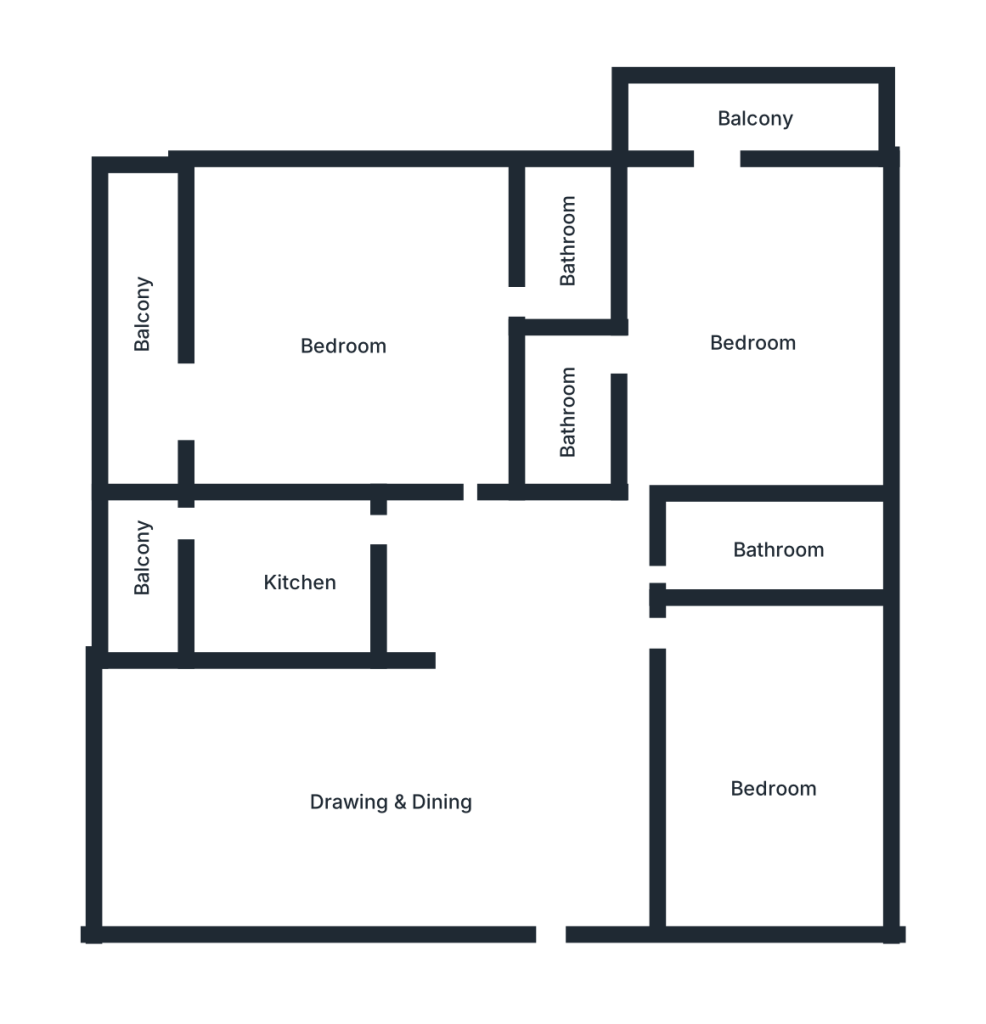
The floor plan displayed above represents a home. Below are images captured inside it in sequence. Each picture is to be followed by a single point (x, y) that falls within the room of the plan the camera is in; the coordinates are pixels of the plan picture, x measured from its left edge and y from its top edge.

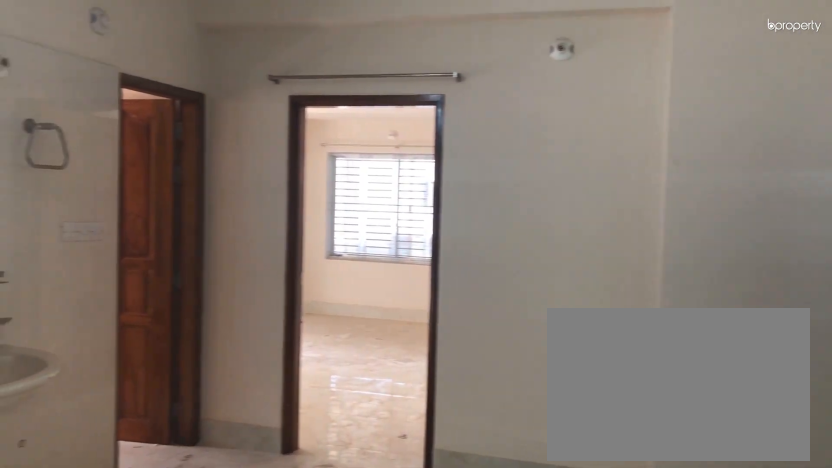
(396, 809)
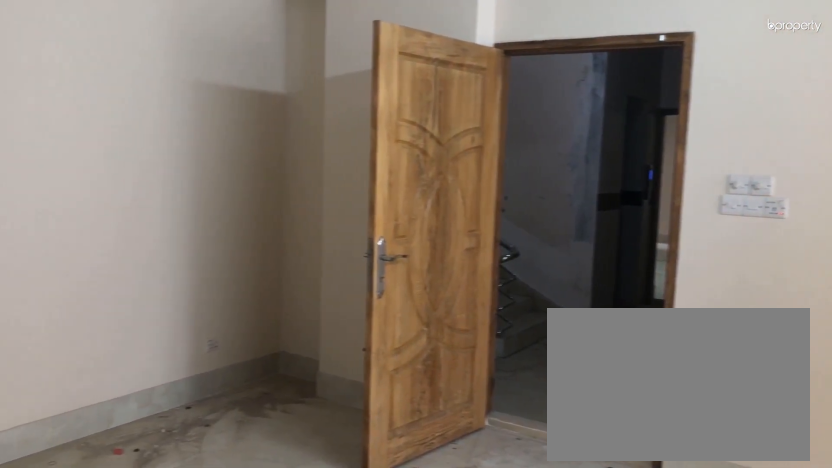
(396, 809)
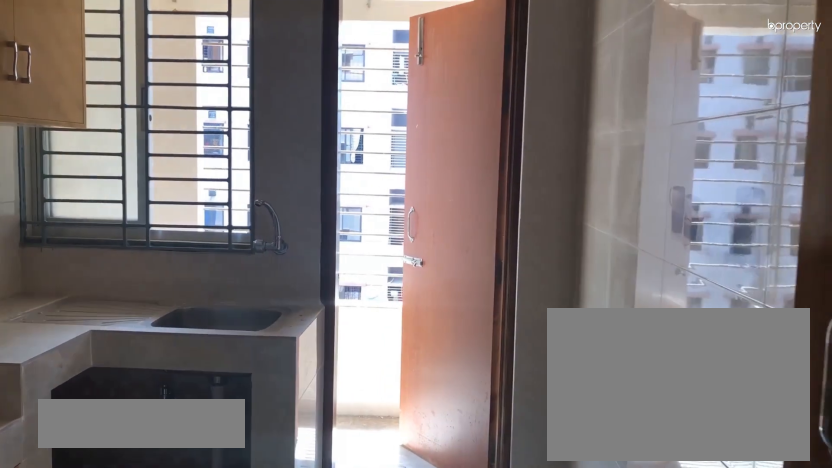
(294, 574)
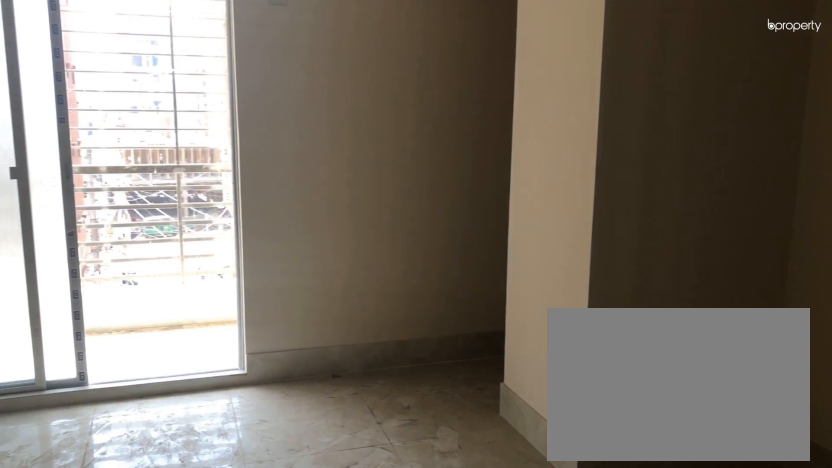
(343, 346)
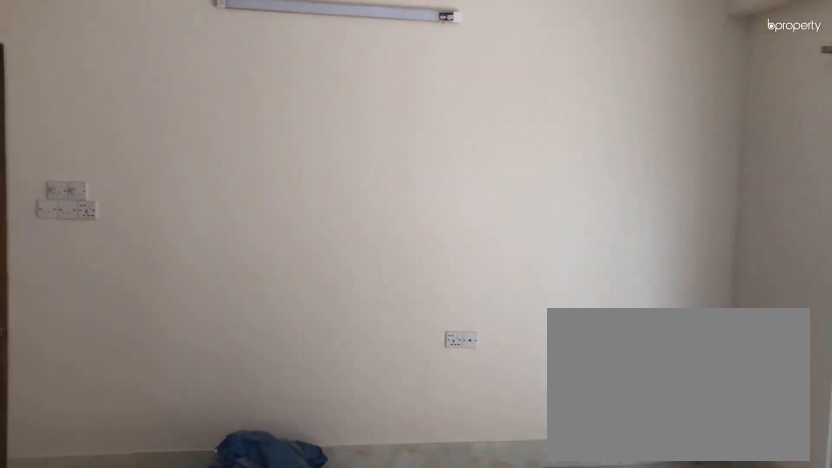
(343, 346)
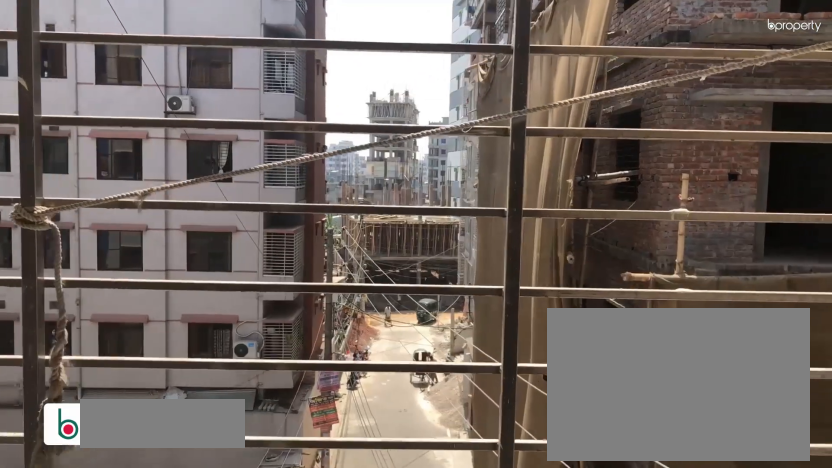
(147, 396)
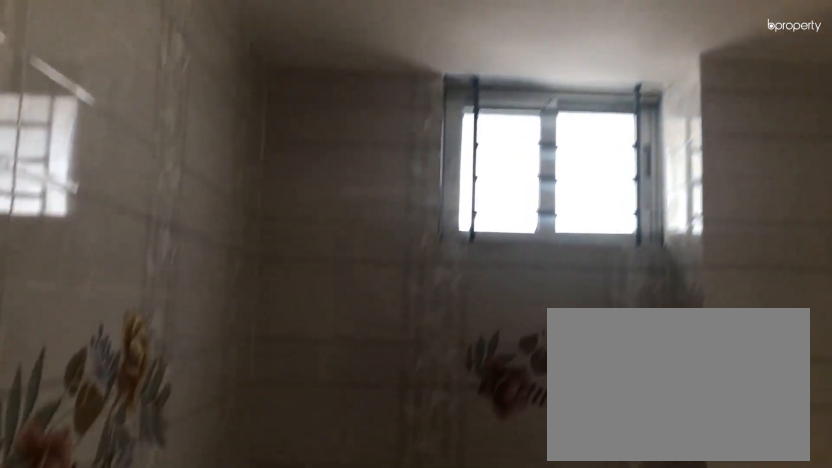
(566, 249)
